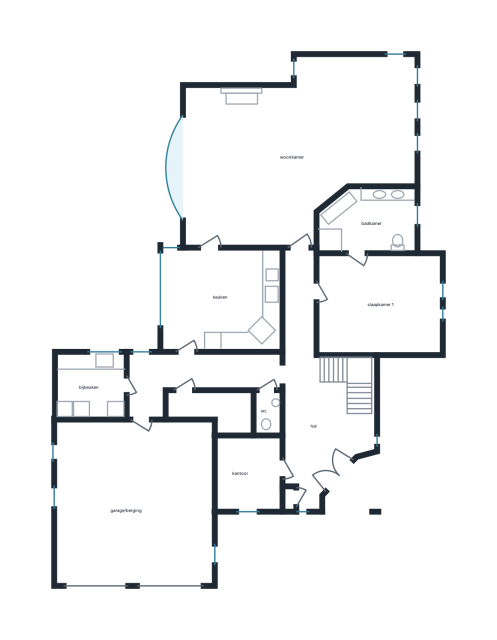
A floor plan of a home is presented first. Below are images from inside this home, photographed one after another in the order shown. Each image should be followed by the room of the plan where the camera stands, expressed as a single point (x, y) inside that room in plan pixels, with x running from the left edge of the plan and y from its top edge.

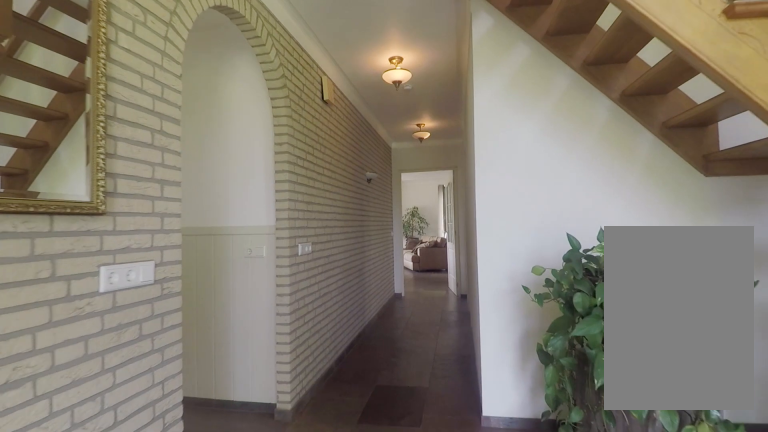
(313, 396)
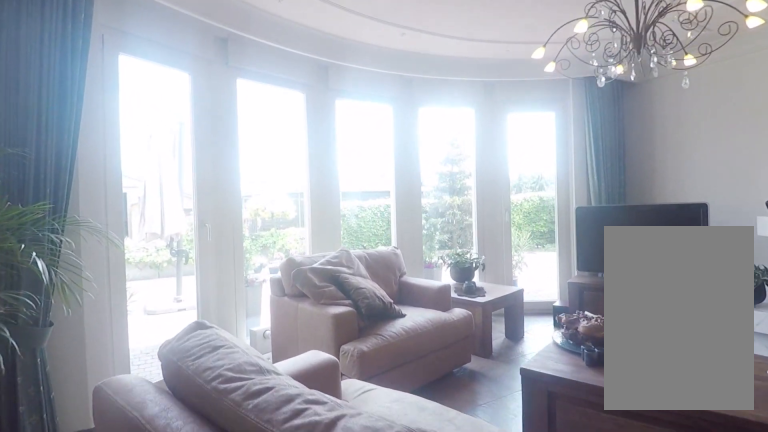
(289, 149)
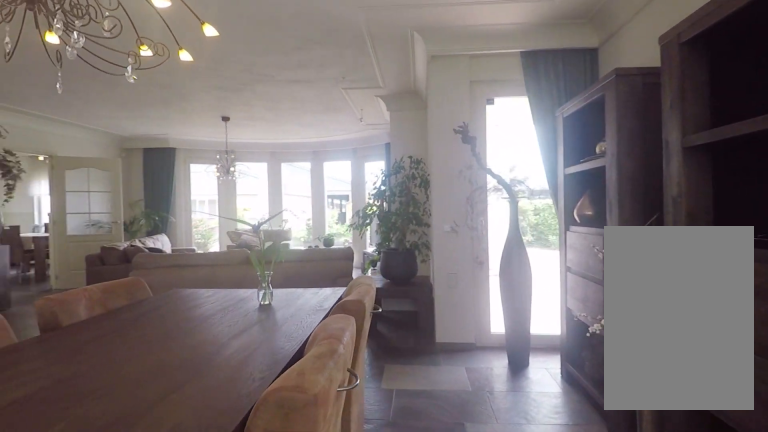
(289, 149)
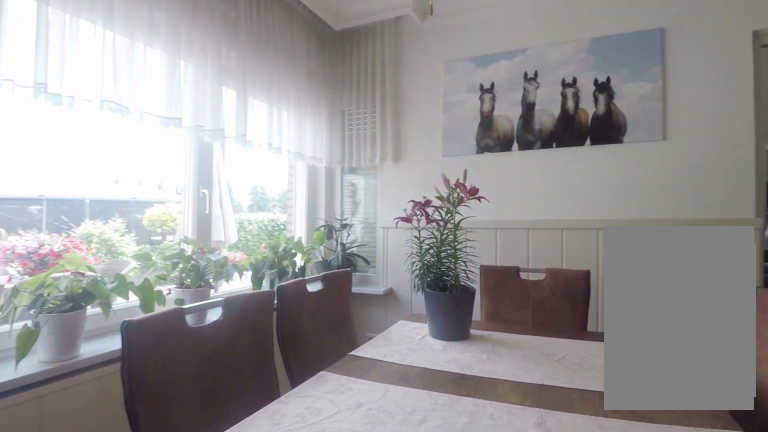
(222, 298)
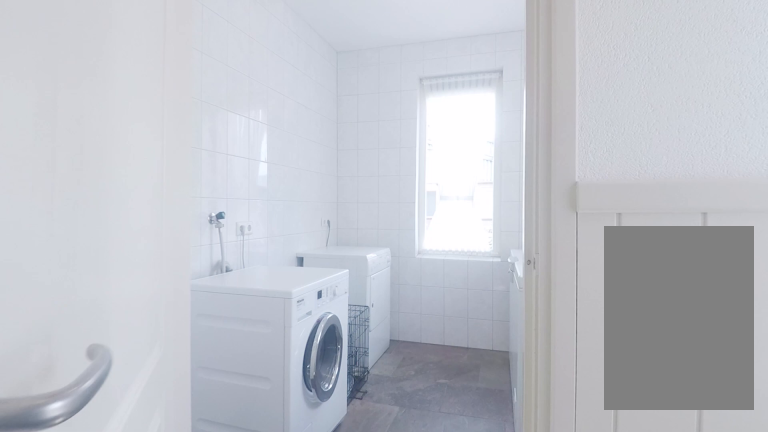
(192, 376)
